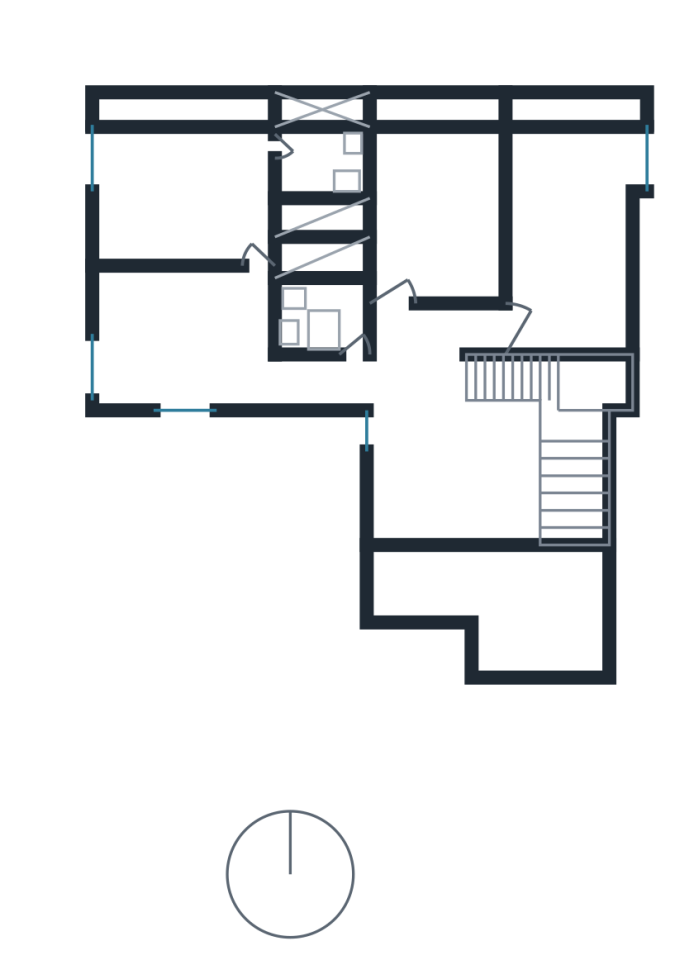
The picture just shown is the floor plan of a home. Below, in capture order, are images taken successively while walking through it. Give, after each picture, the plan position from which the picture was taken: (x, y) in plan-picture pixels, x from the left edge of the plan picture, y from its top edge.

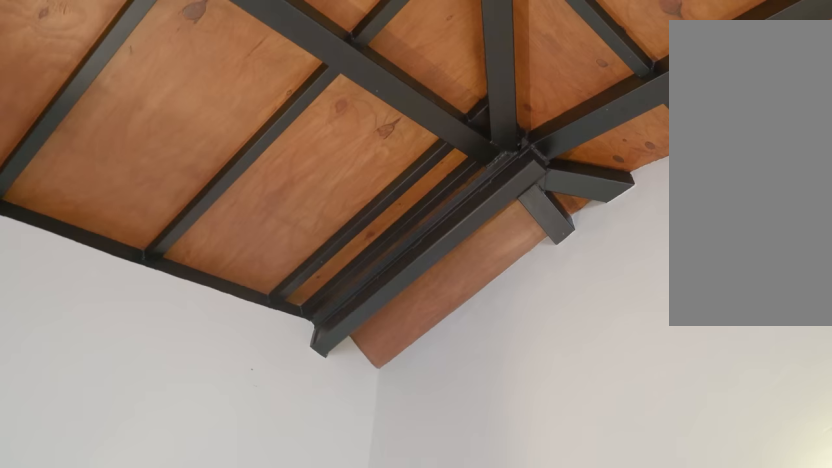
(255, 158)
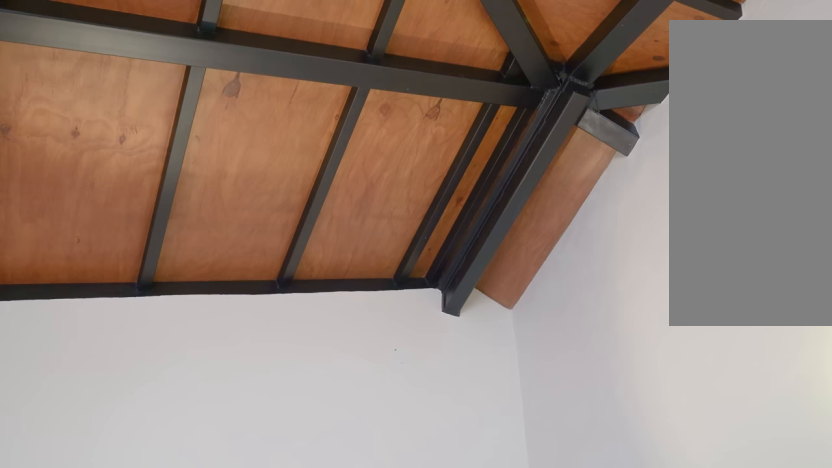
(241, 177)
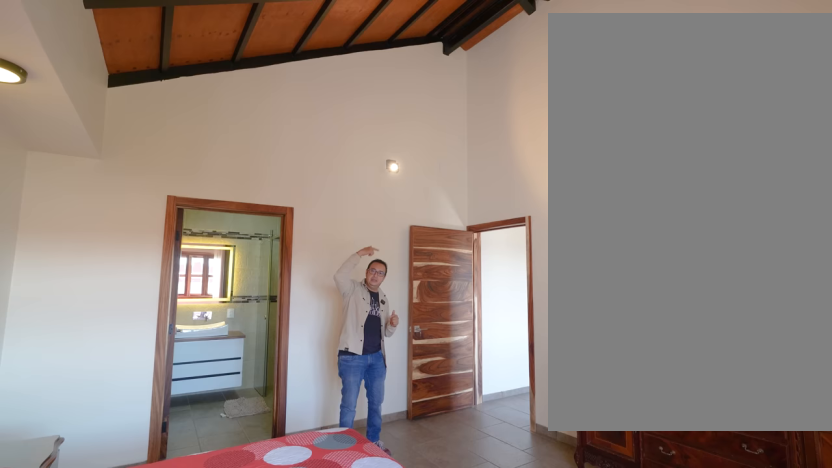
(173, 214)
